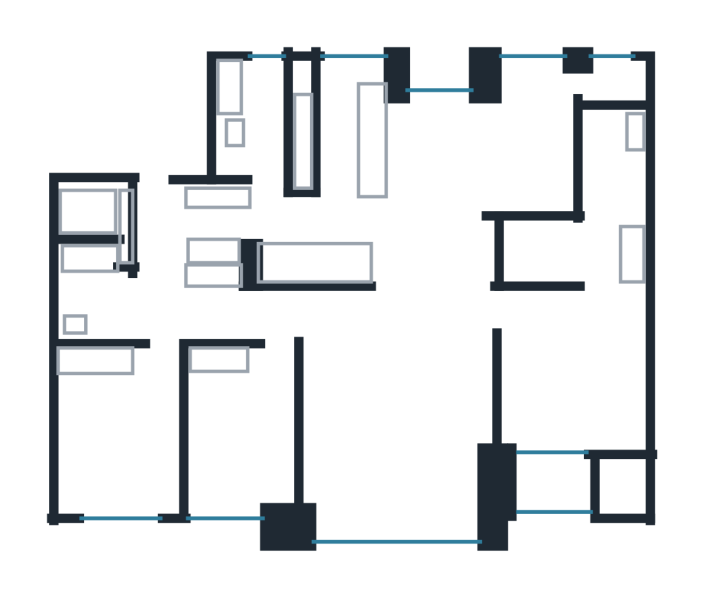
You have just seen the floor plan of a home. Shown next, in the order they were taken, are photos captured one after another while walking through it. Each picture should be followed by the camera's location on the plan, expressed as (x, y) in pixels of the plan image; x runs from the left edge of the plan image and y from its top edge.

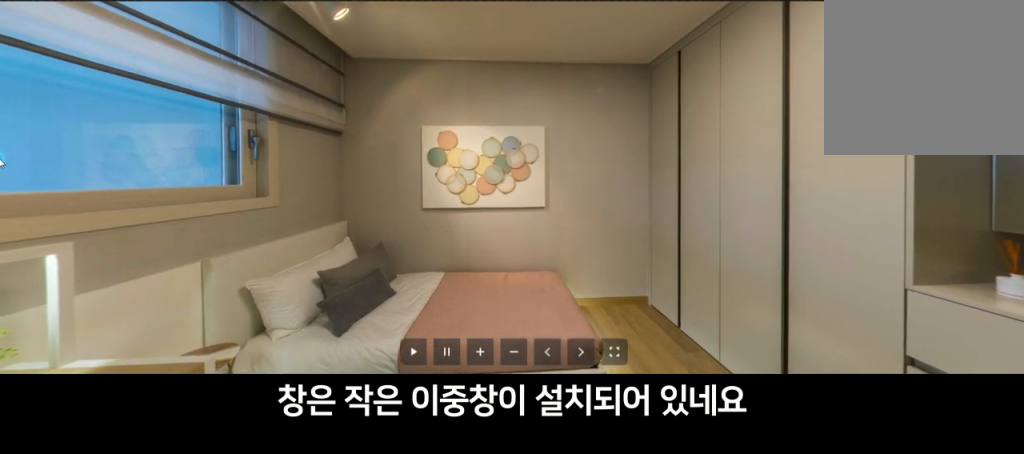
(121, 427)
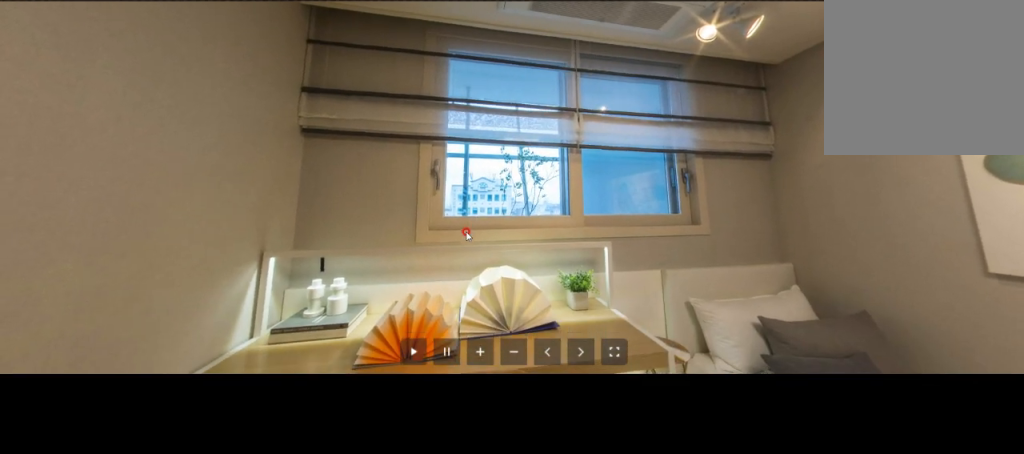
(119, 428)
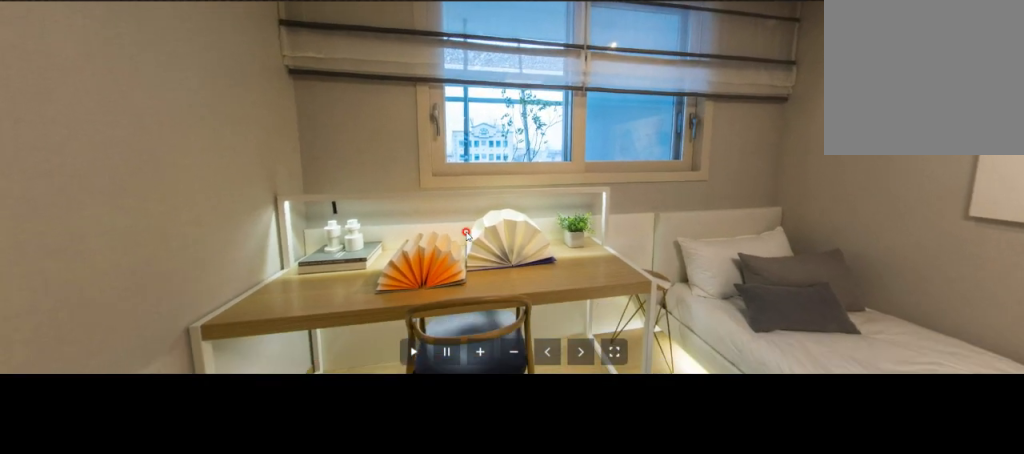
(119, 428)
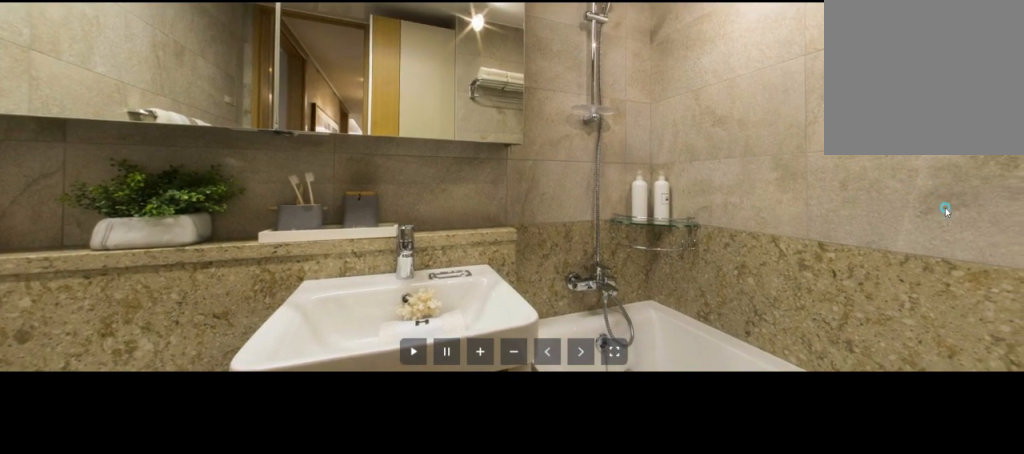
(69, 251)
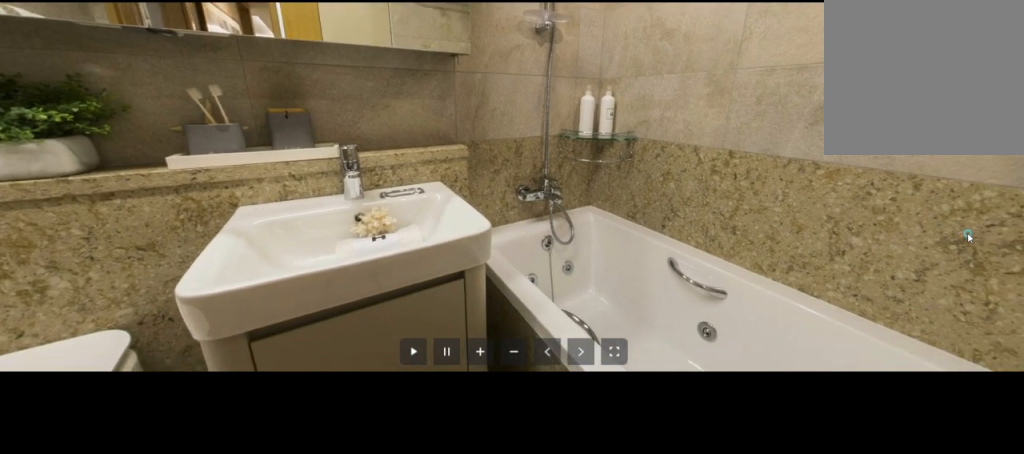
(72, 238)
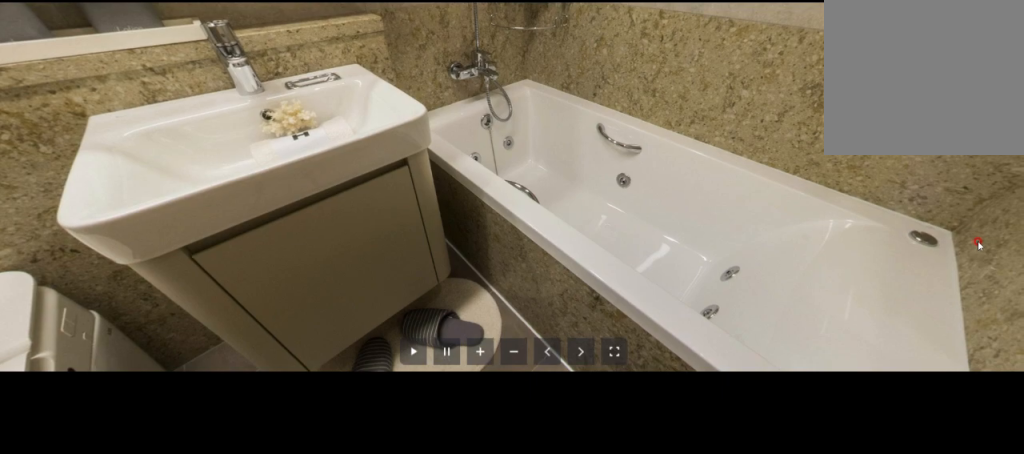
(75, 237)
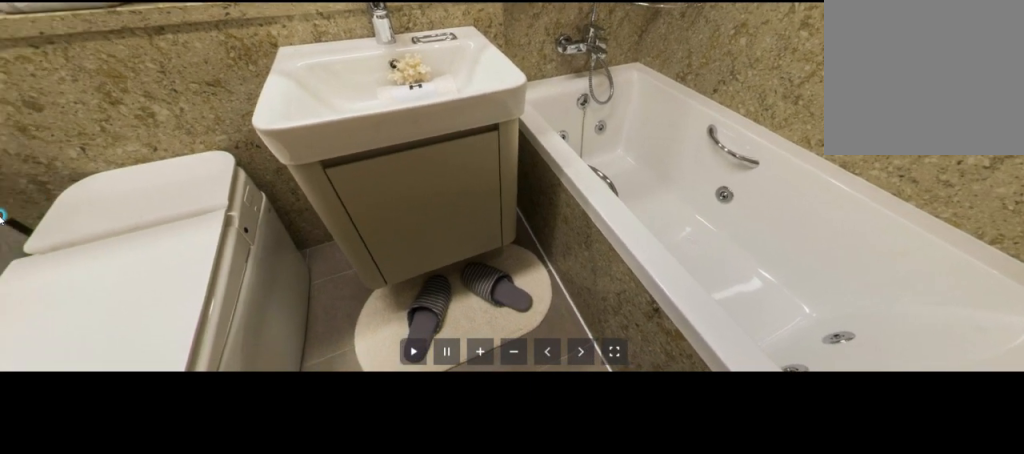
(67, 249)
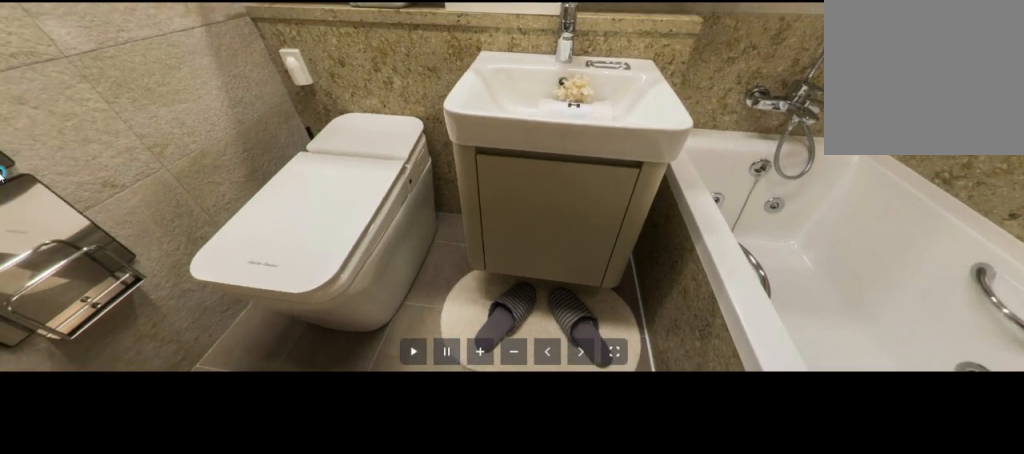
(74, 287)
